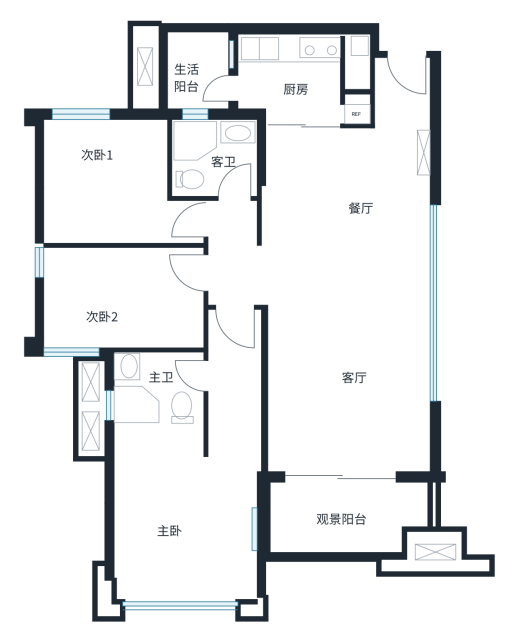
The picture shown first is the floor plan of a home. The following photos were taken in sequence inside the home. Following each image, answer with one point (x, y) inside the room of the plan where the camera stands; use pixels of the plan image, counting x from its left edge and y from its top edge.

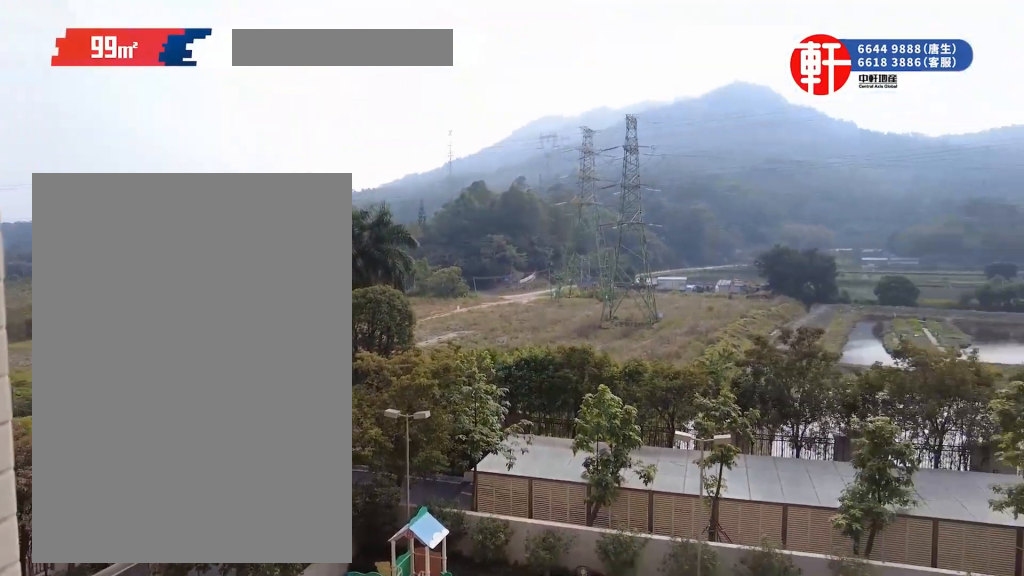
(339, 520)
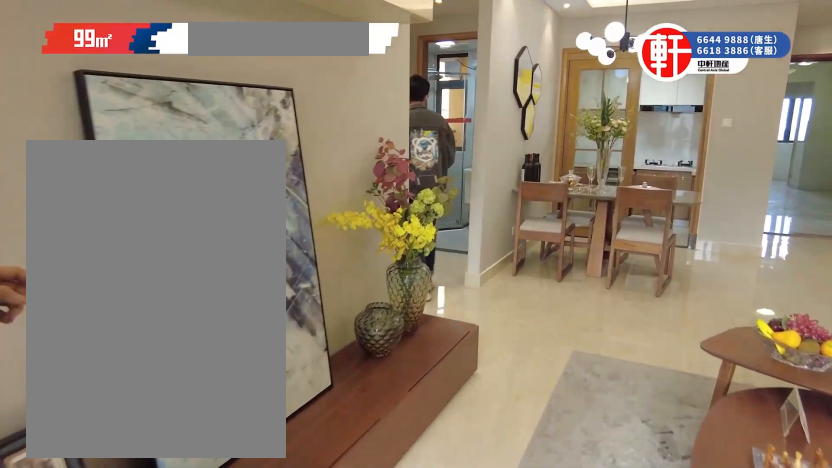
(350, 319)
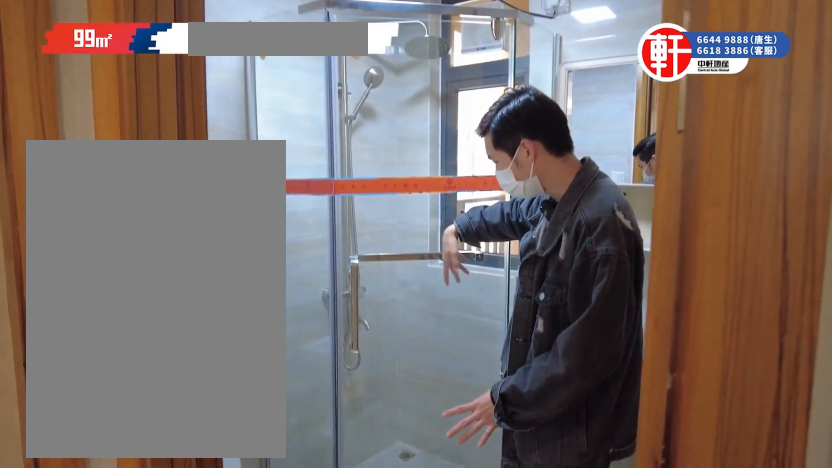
(214, 165)
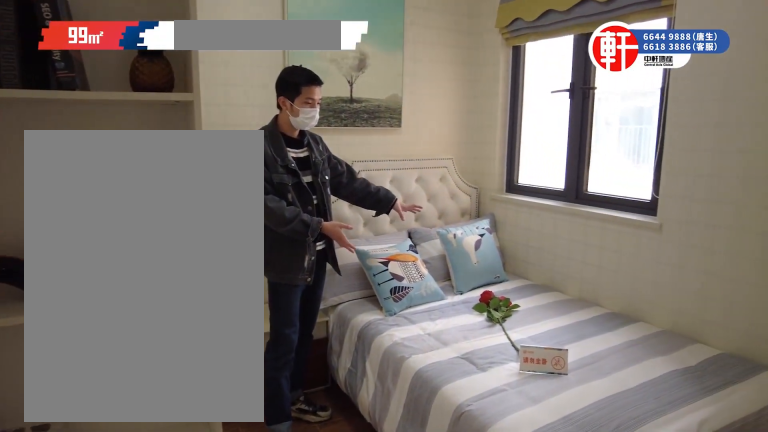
(107, 203)
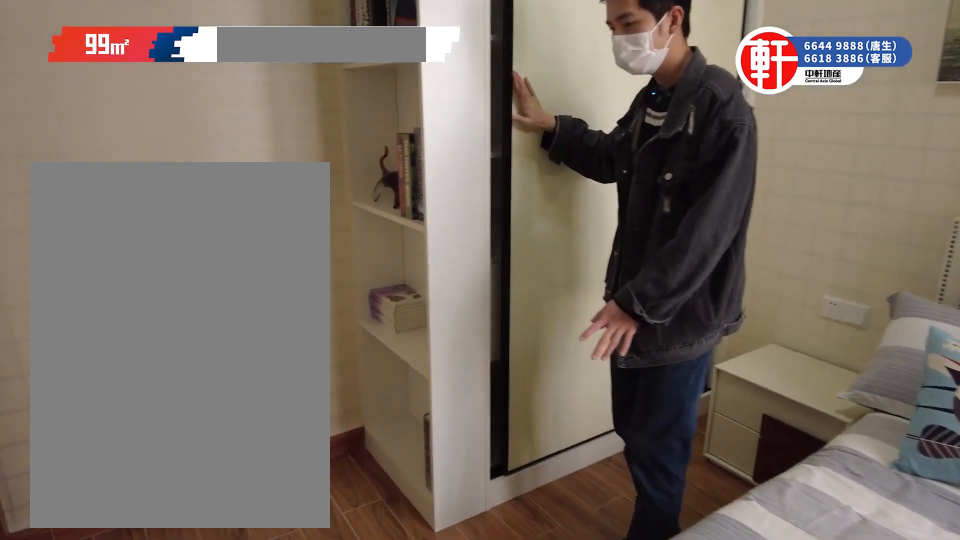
(107, 203)
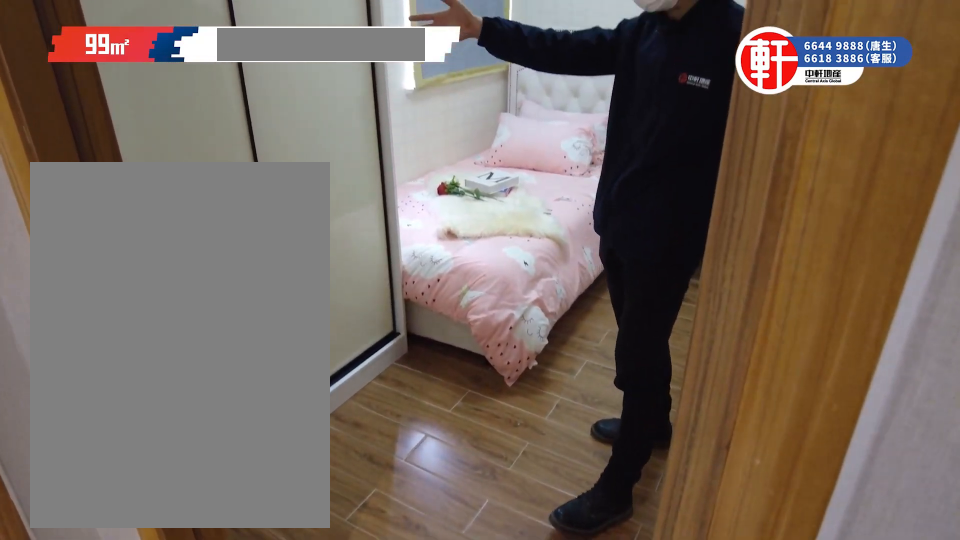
(122, 309)
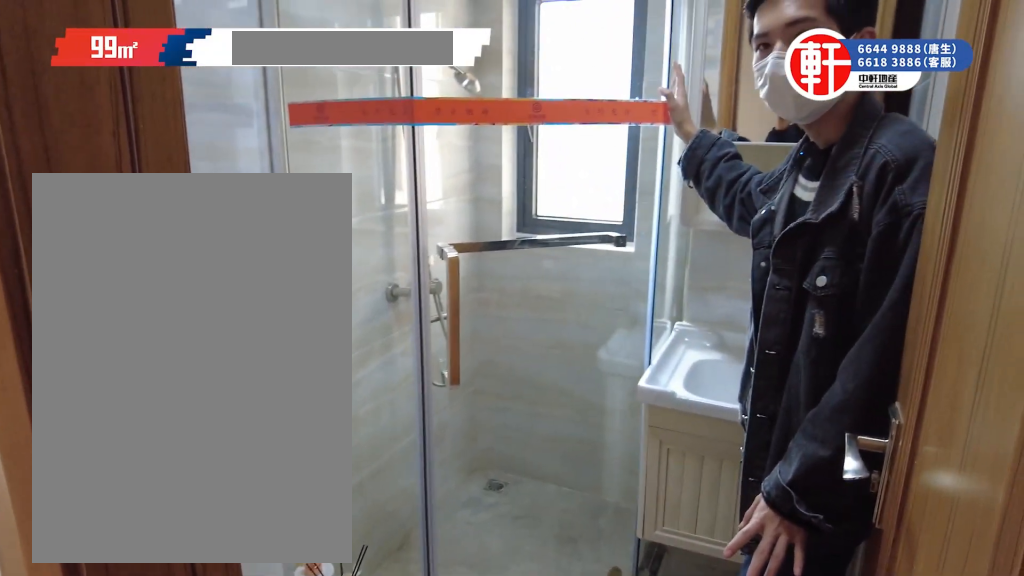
(184, 491)
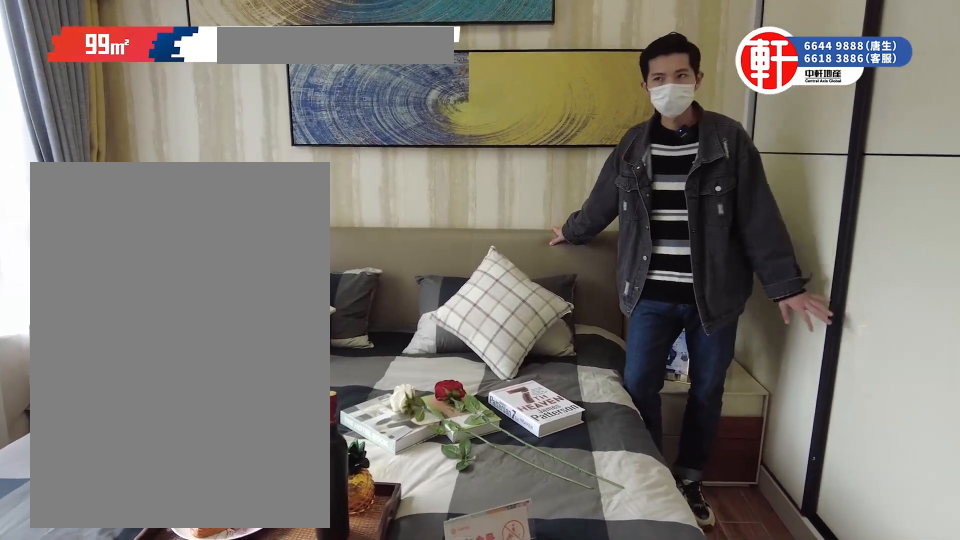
(184, 491)
